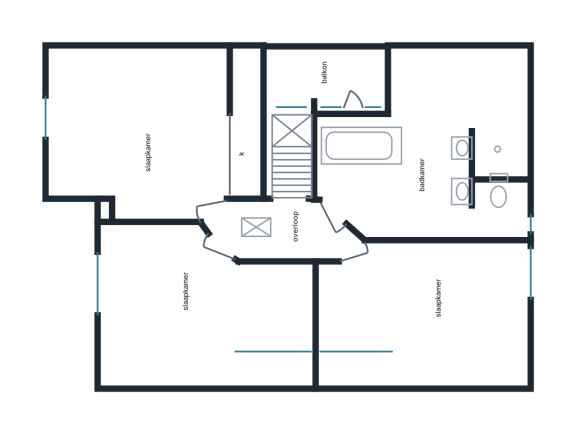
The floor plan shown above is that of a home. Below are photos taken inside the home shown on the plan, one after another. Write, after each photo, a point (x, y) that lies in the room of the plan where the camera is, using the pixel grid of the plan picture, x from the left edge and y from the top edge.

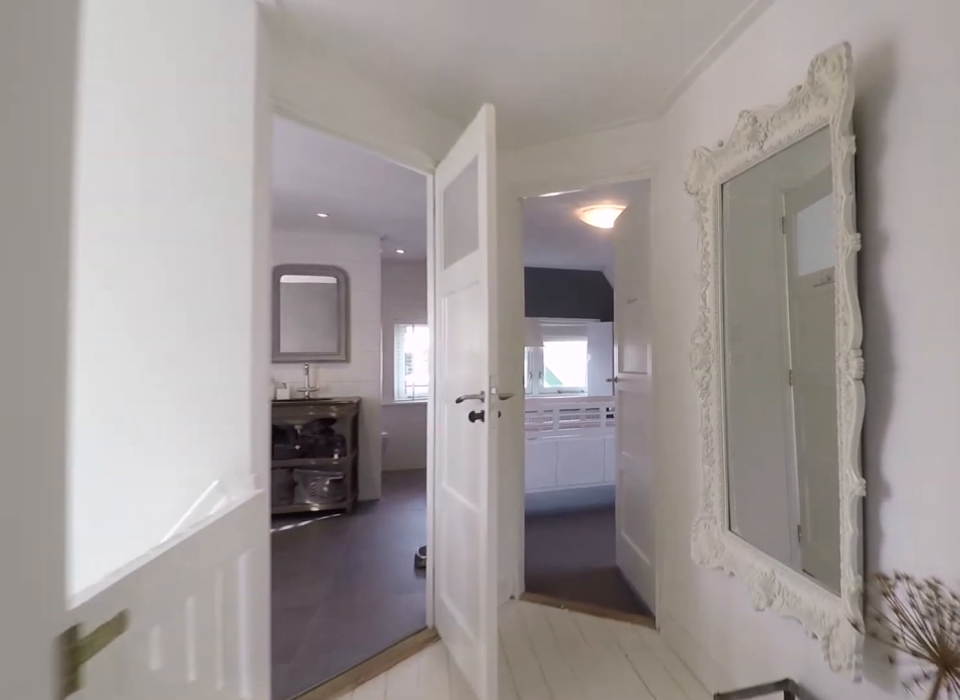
(280, 229)
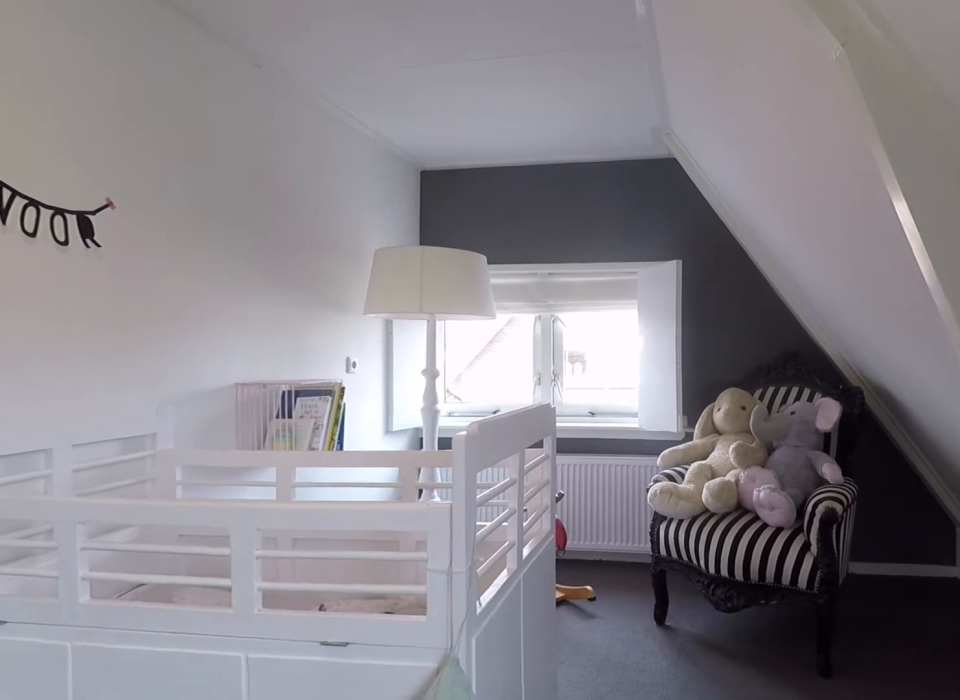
(429, 292)
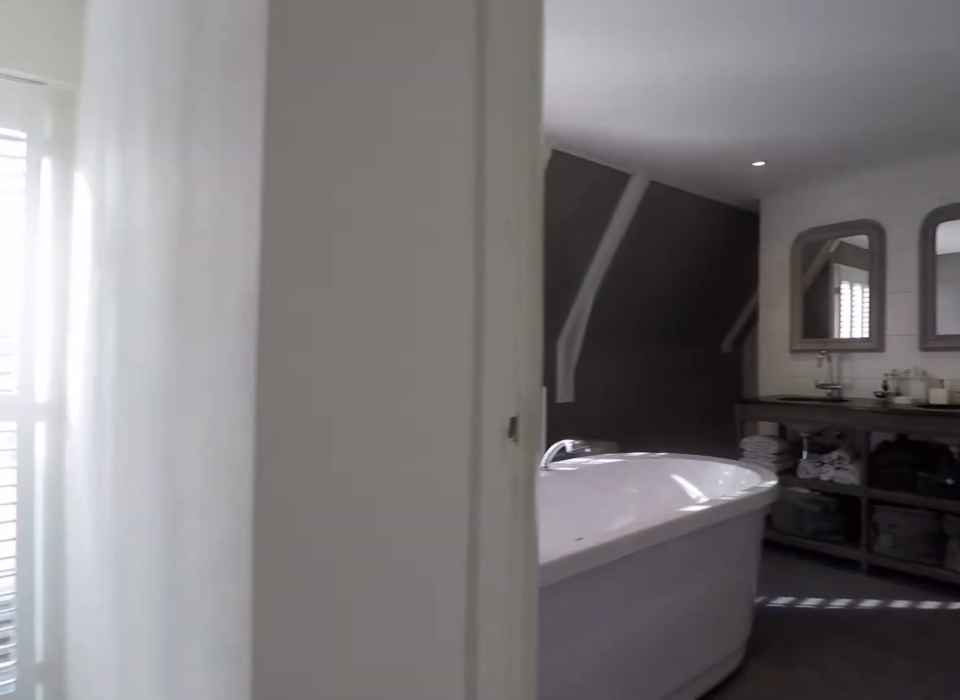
(280, 229)
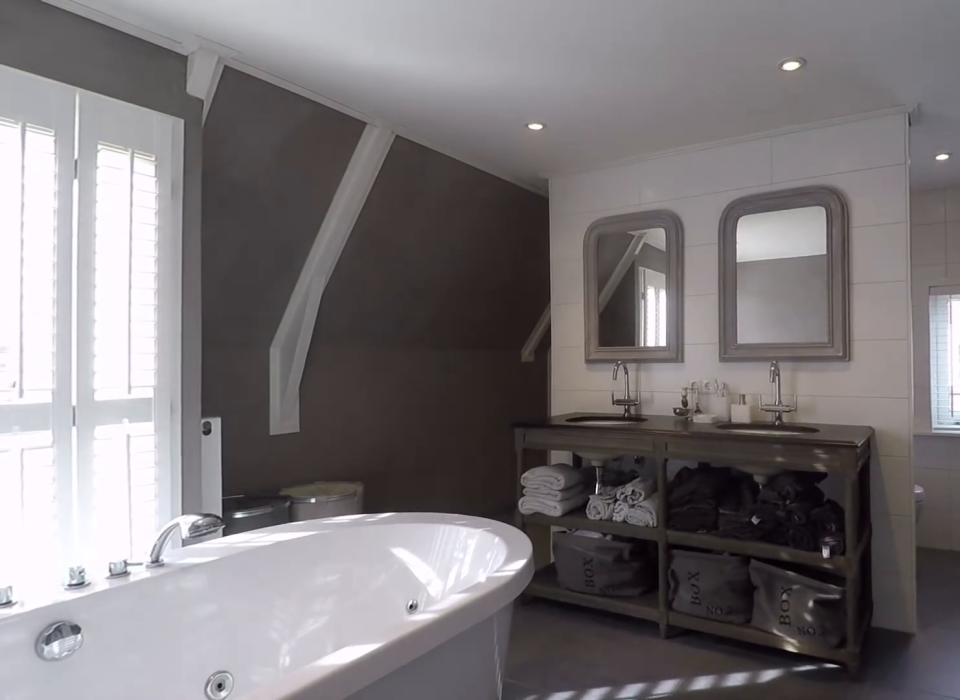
(443, 156)
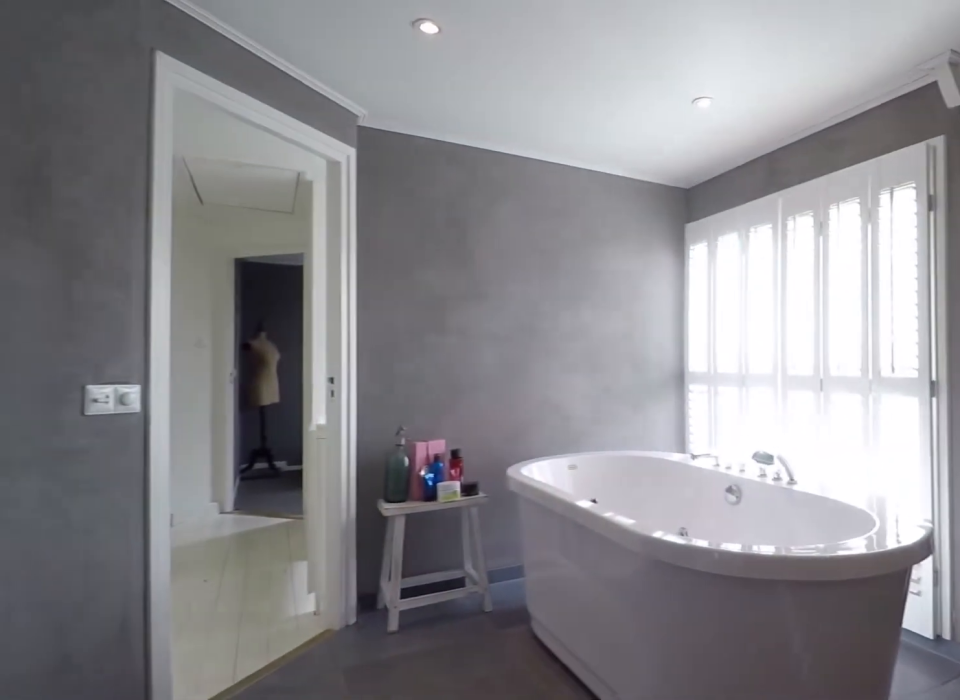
(443, 156)
